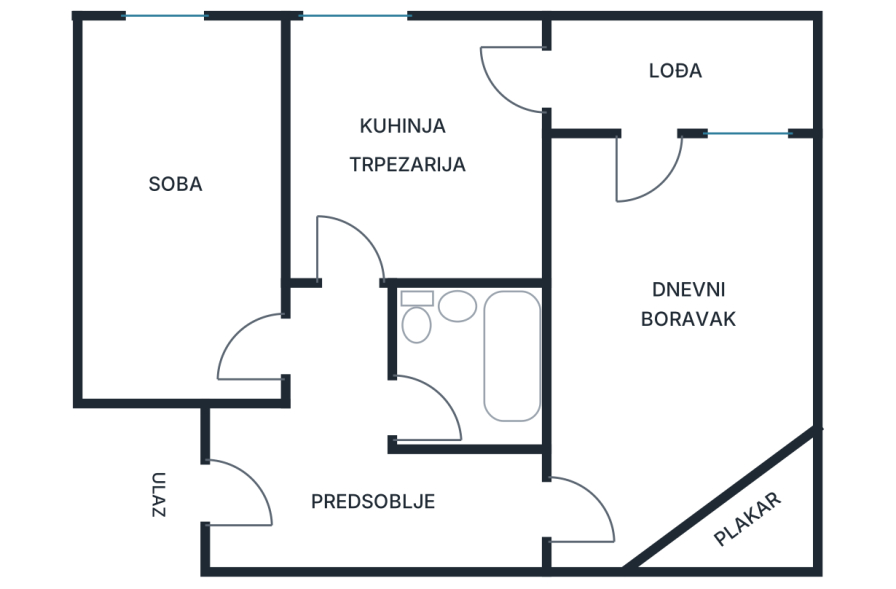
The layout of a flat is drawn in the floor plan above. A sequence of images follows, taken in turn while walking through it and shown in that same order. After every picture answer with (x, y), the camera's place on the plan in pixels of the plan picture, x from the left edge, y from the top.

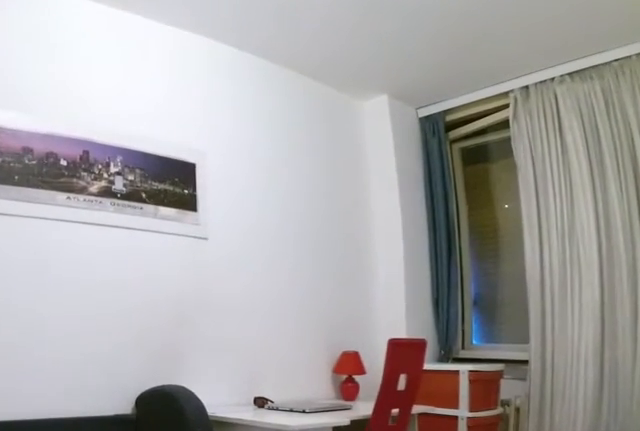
(279, 353)
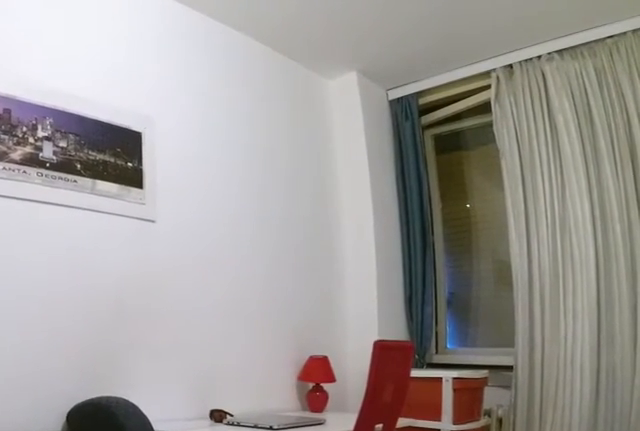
(241, 338)
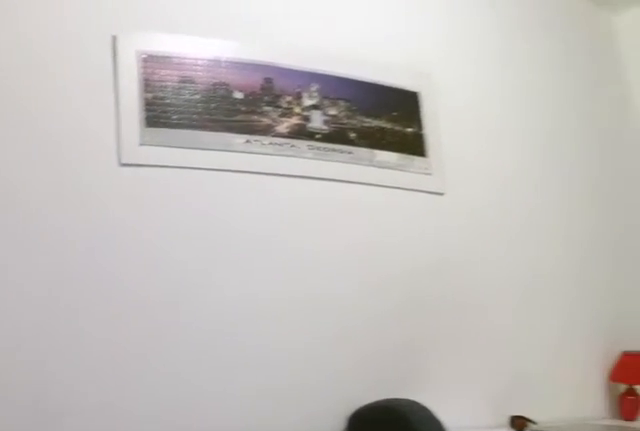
(243, 331)
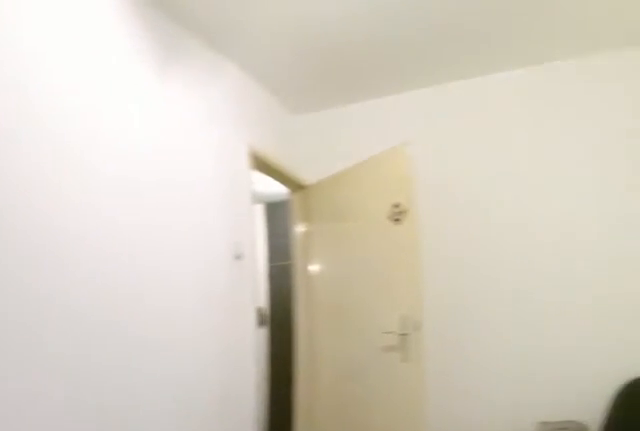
(146, 74)
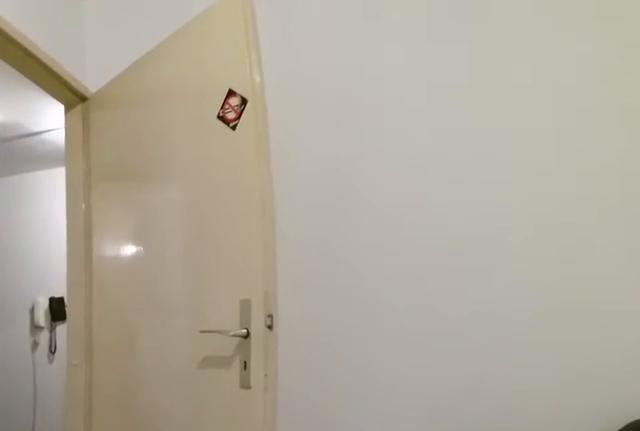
(213, 223)
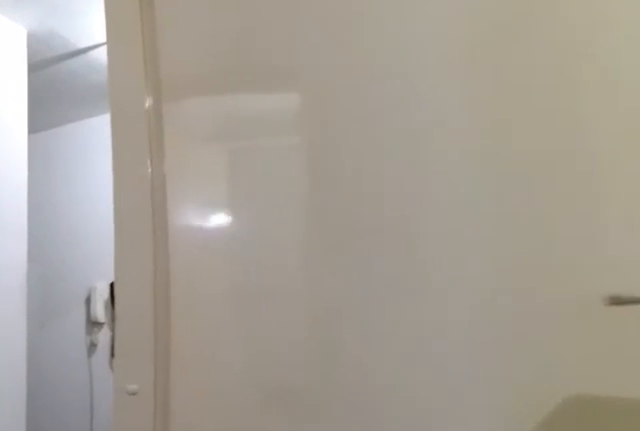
(254, 318)
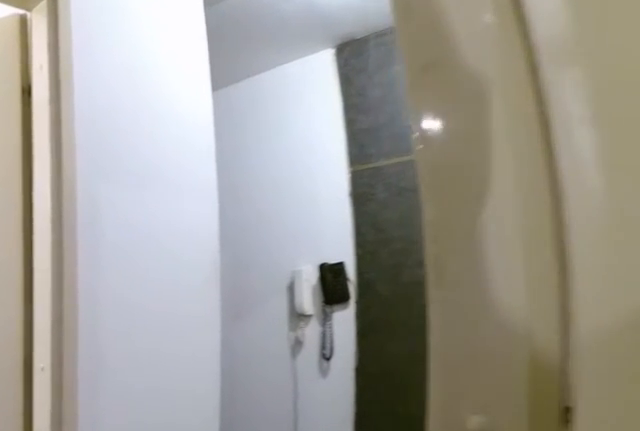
(271, 346)
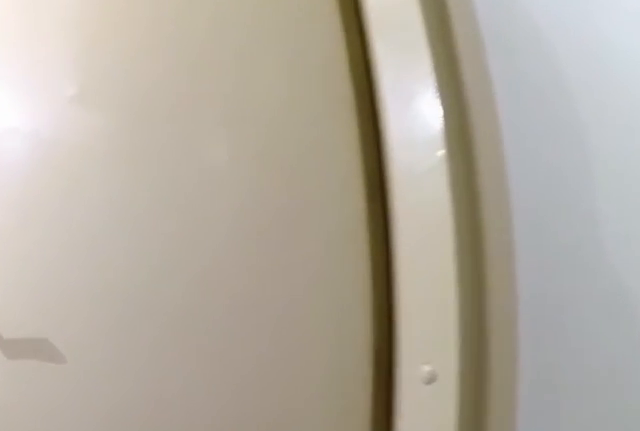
(324, 385)
